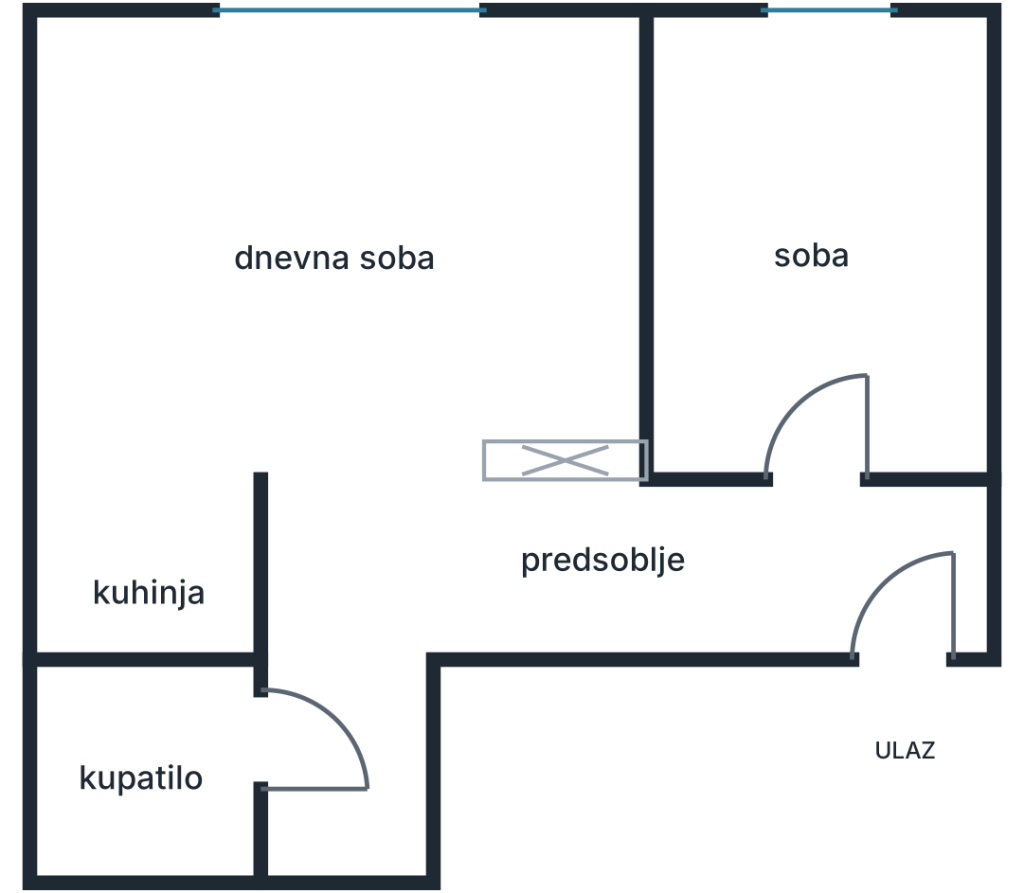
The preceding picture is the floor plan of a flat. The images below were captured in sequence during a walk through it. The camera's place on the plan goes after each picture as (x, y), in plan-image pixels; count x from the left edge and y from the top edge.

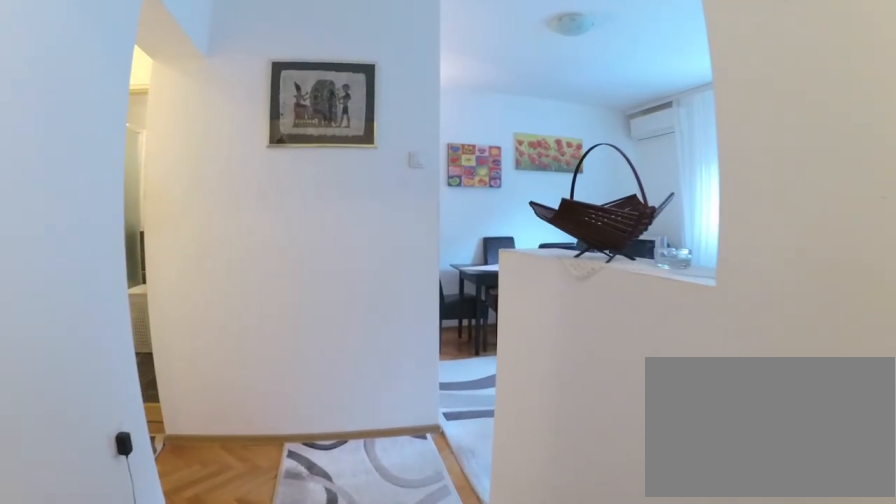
(695, 542)
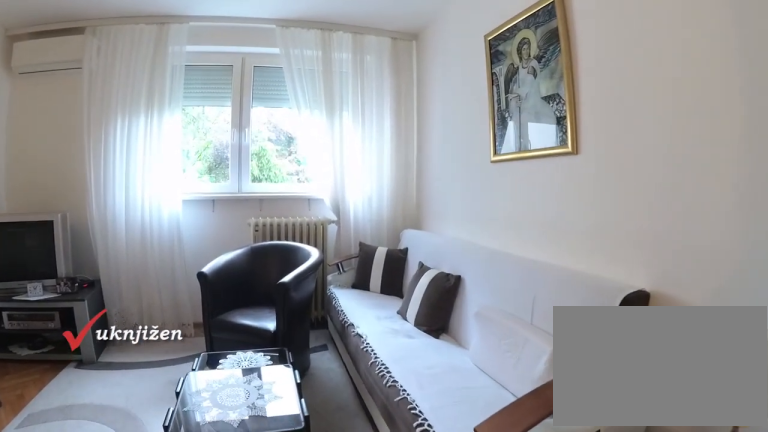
(468, 467)
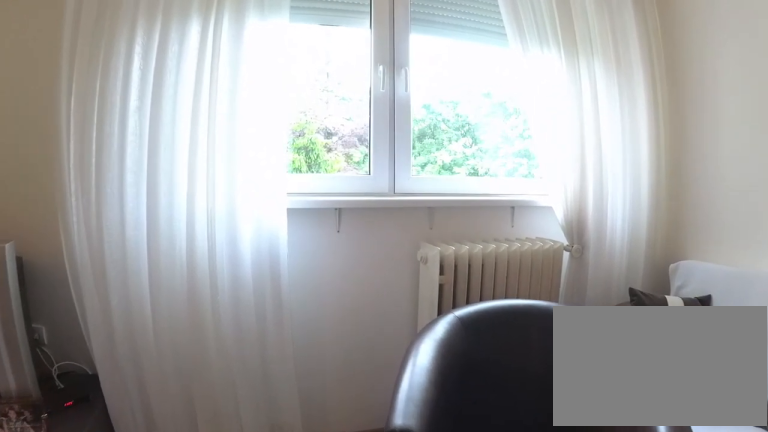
(432, 225)
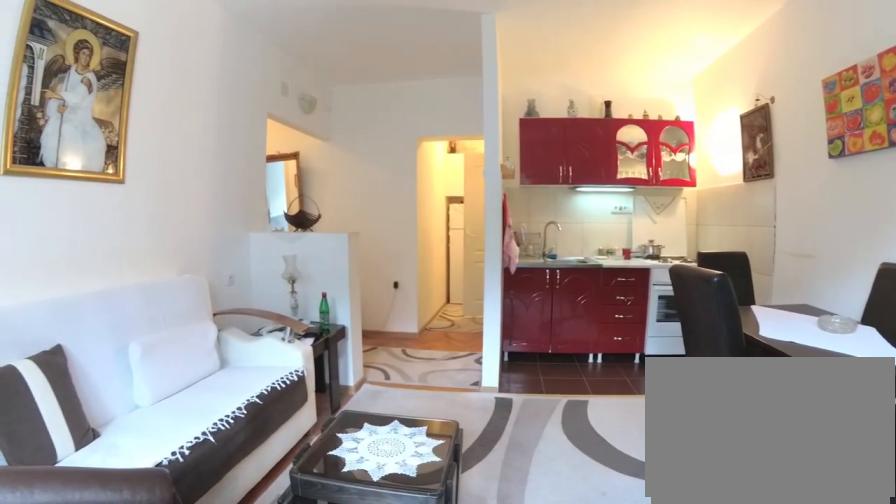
(417, 102)
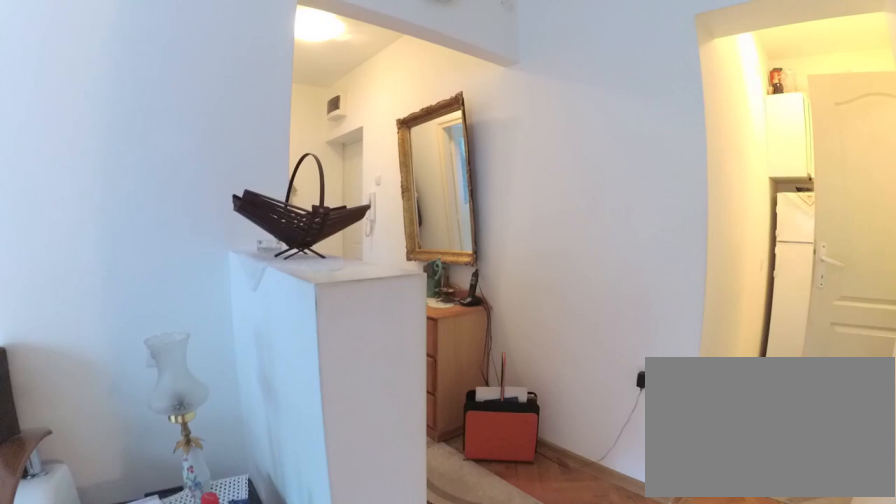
(302, 384)
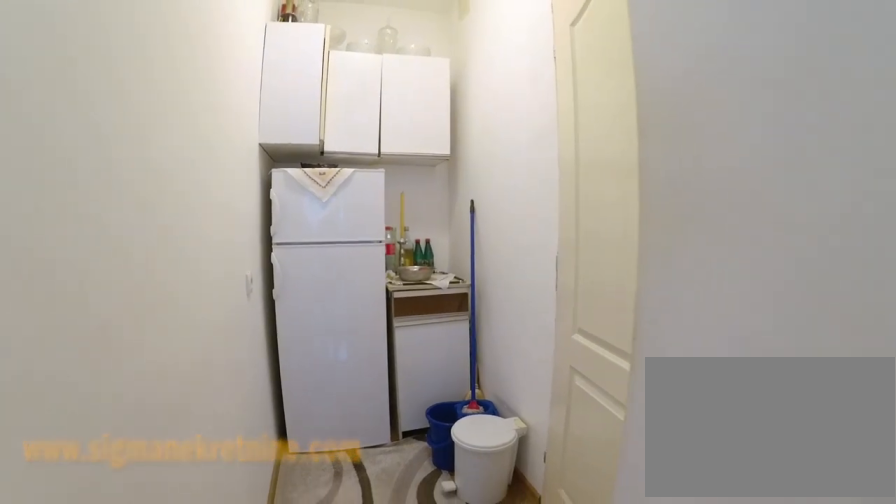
(349, 609)
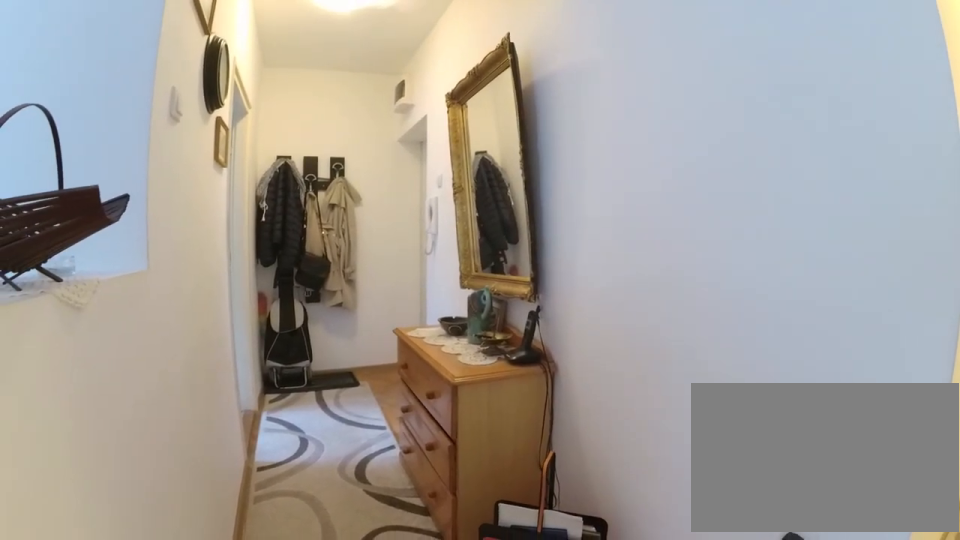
(308, 574)
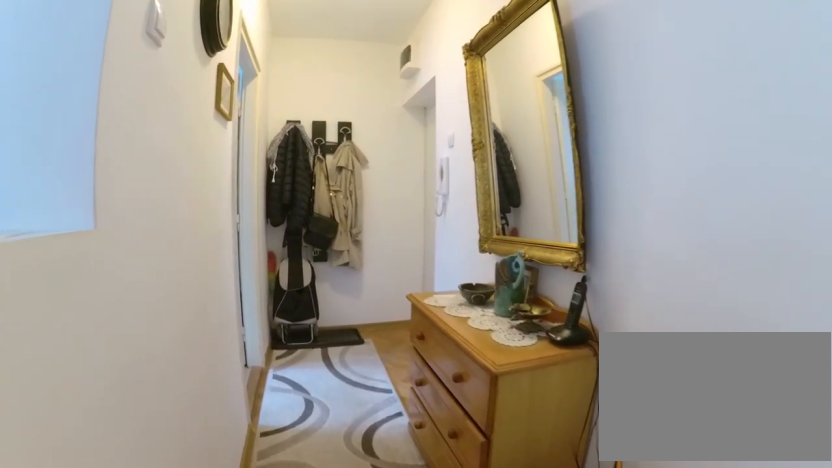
(407, 577)
